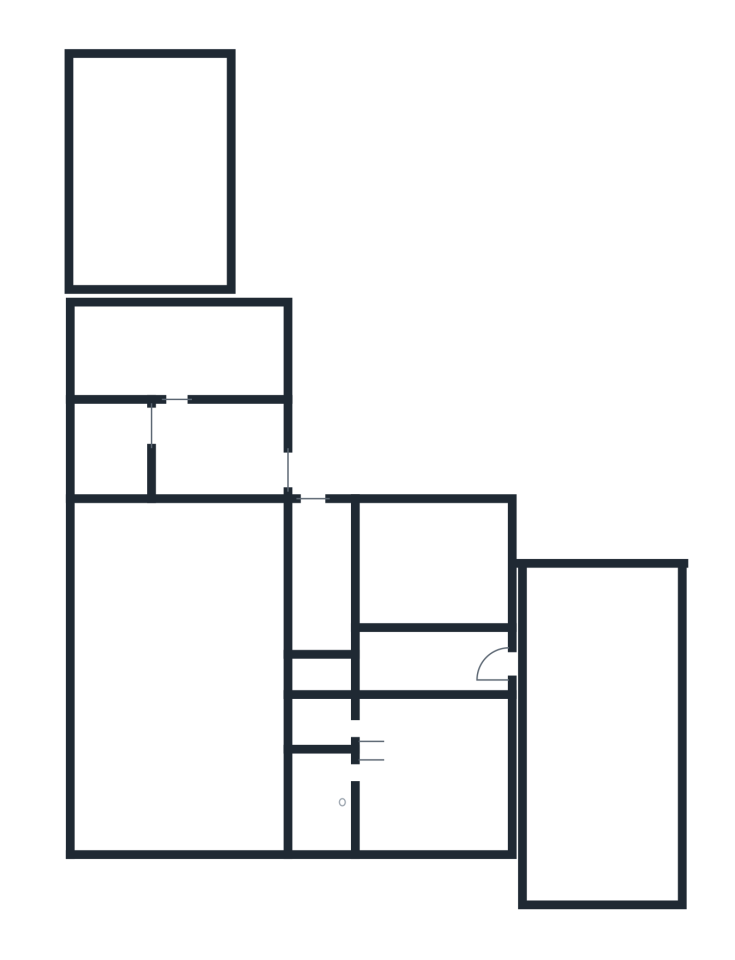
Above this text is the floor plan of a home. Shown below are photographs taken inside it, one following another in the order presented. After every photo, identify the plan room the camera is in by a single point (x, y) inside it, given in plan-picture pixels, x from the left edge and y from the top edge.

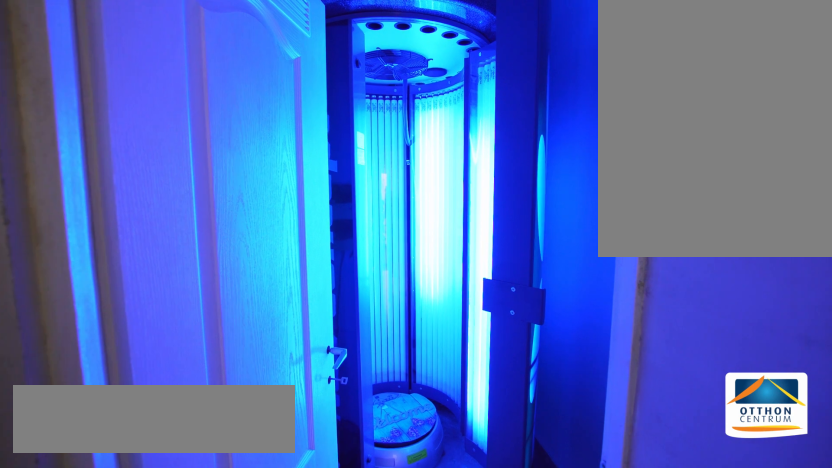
(318, 672)
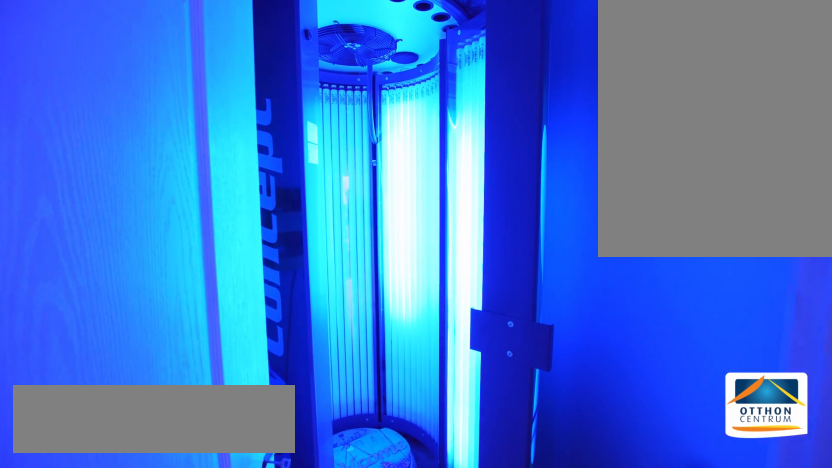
(318, 672)
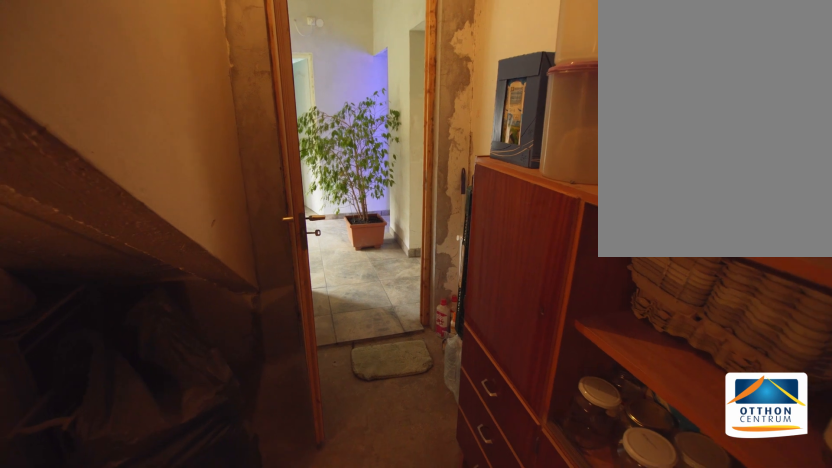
(317, 576)
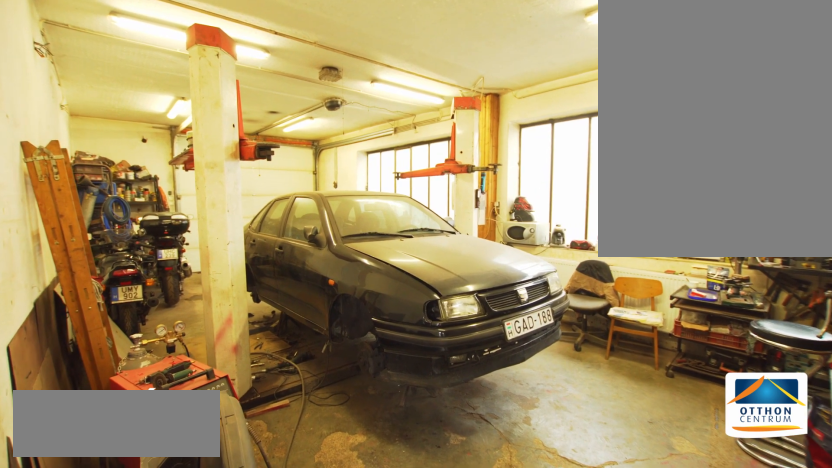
(182, 682)
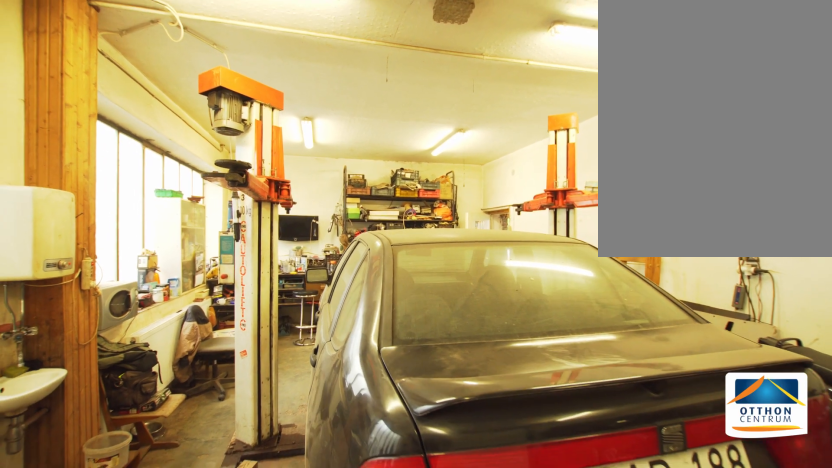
(181, 681)
